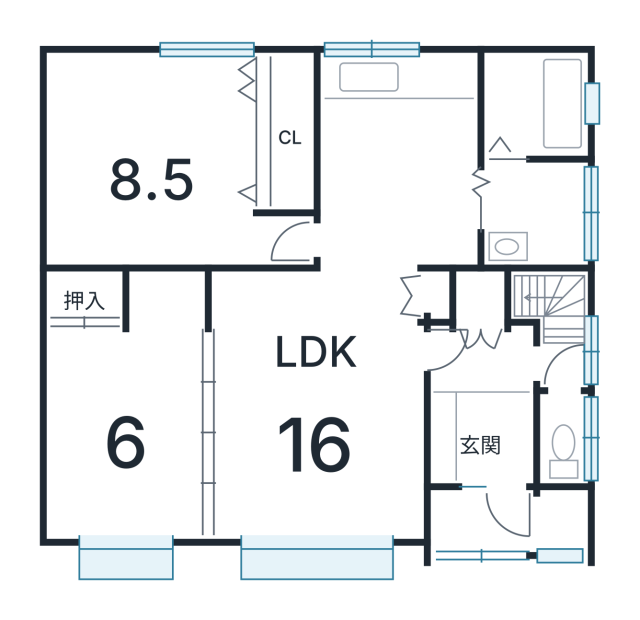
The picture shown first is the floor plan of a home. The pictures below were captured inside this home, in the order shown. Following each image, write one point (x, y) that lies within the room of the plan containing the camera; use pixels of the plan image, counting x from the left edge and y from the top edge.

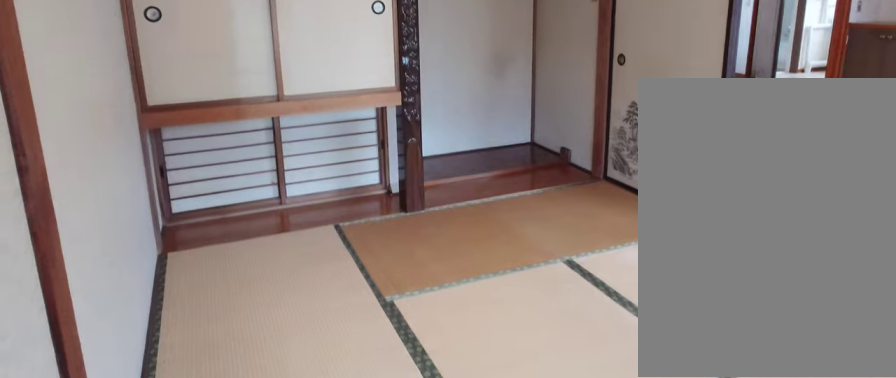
(127, 429)
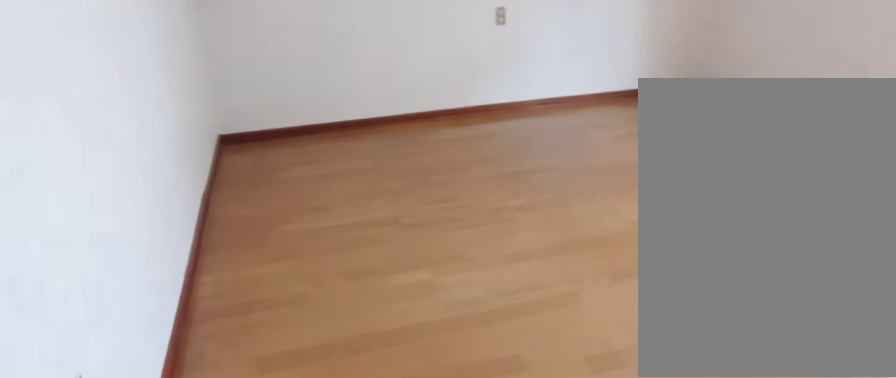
(150, 161)
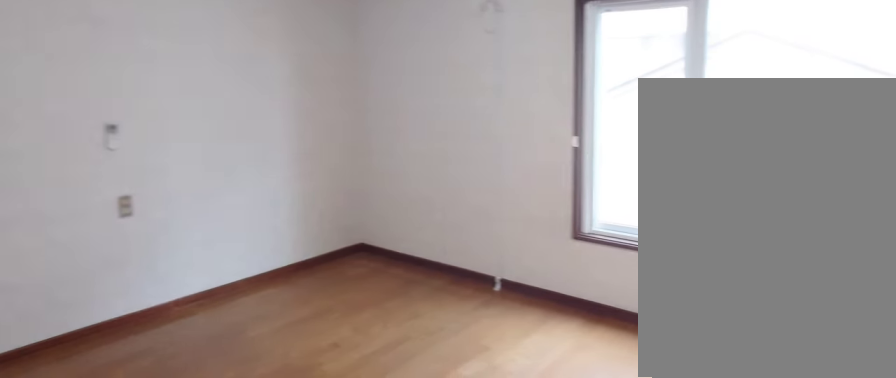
(150, 161)
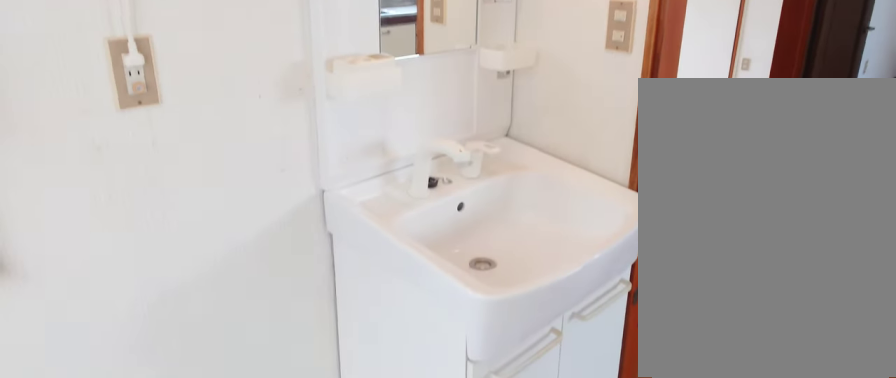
(529, 218)
